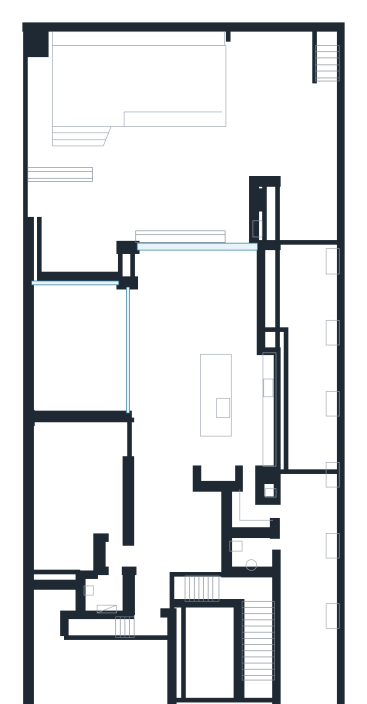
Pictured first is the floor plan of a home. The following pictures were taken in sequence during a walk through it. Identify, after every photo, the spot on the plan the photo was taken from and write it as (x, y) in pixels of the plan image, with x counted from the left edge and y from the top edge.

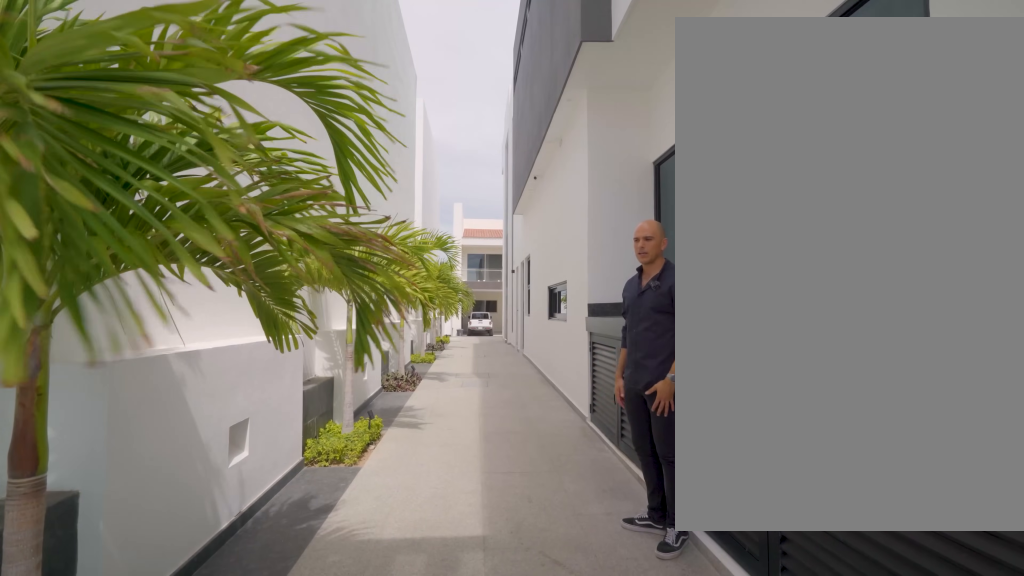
(311, 302)
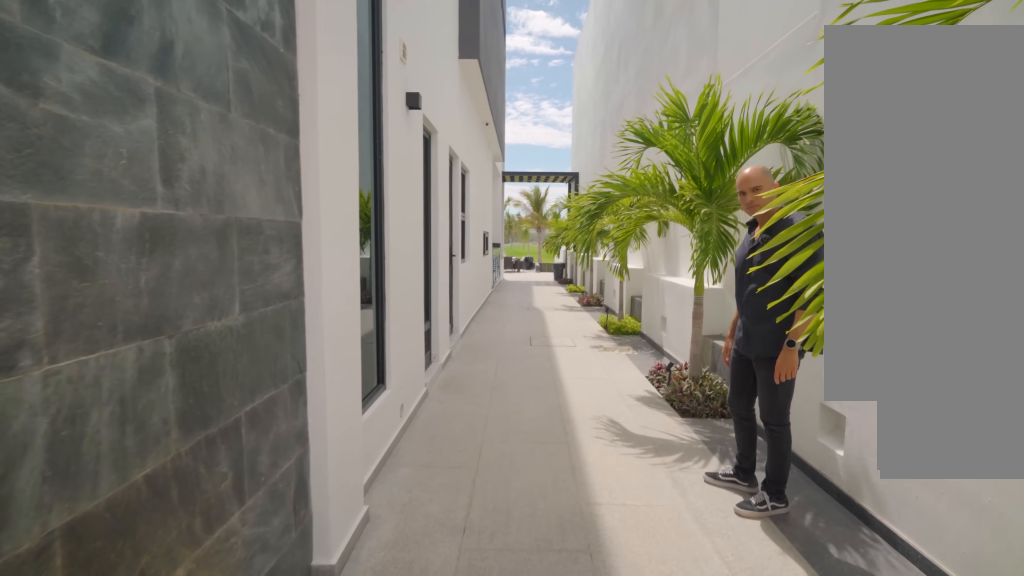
(303, 644)
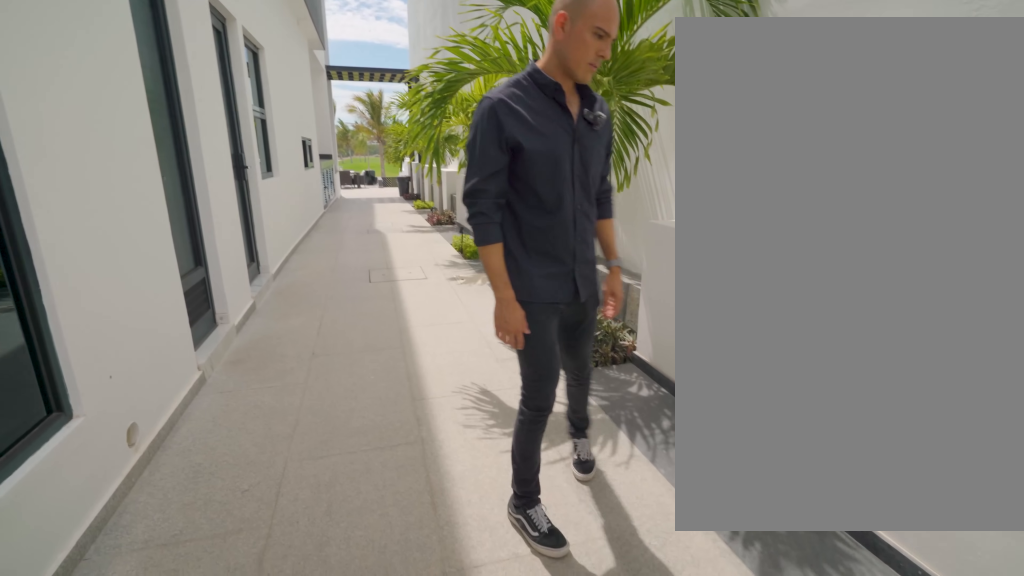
(303, 644)
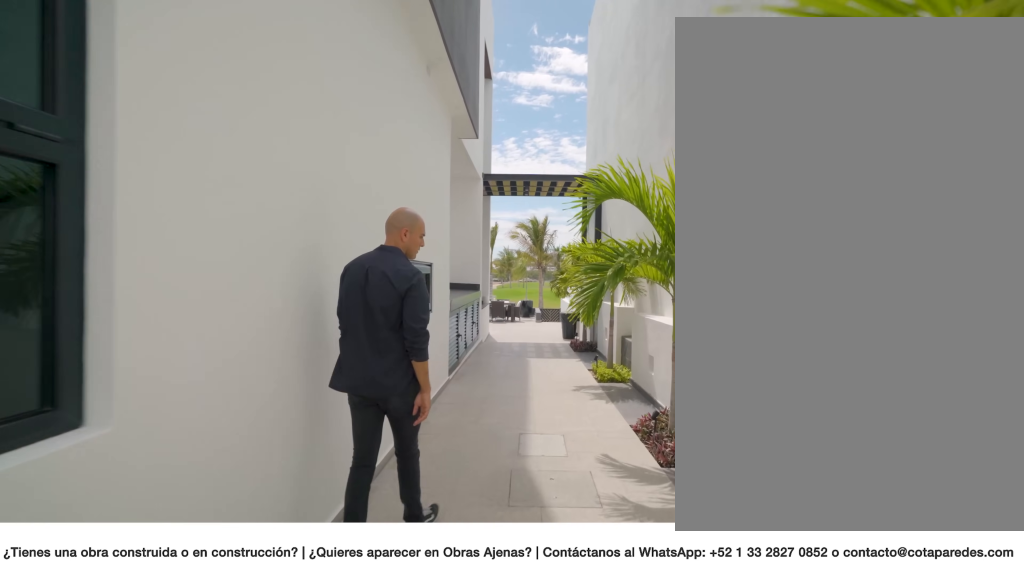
(308, 519)
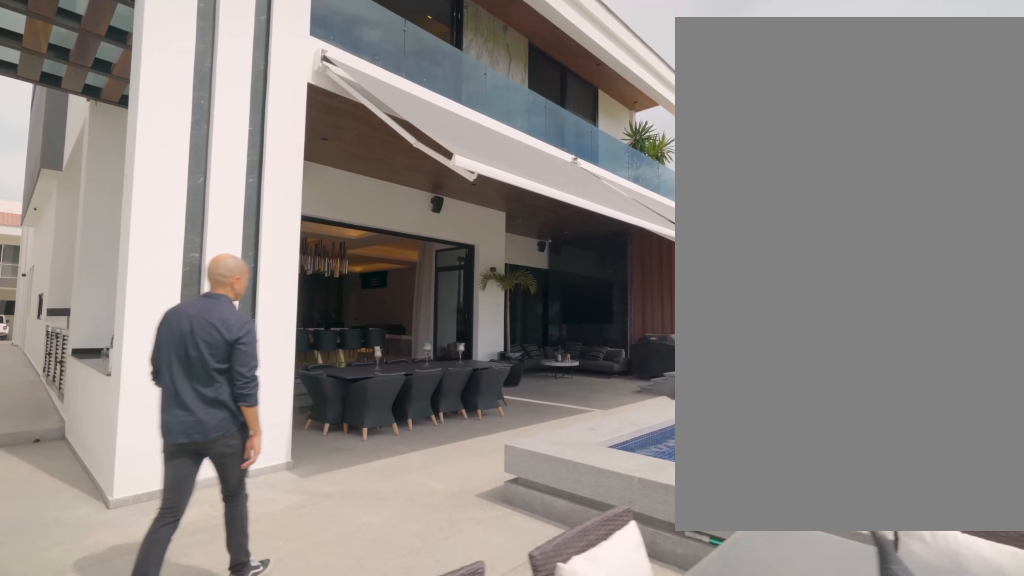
(255, 119)
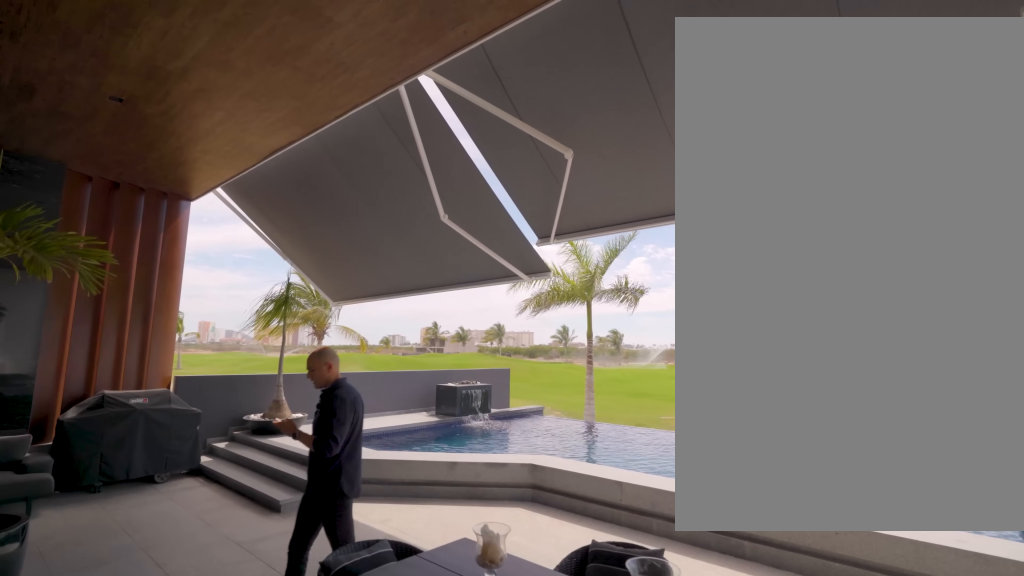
(194, 230)
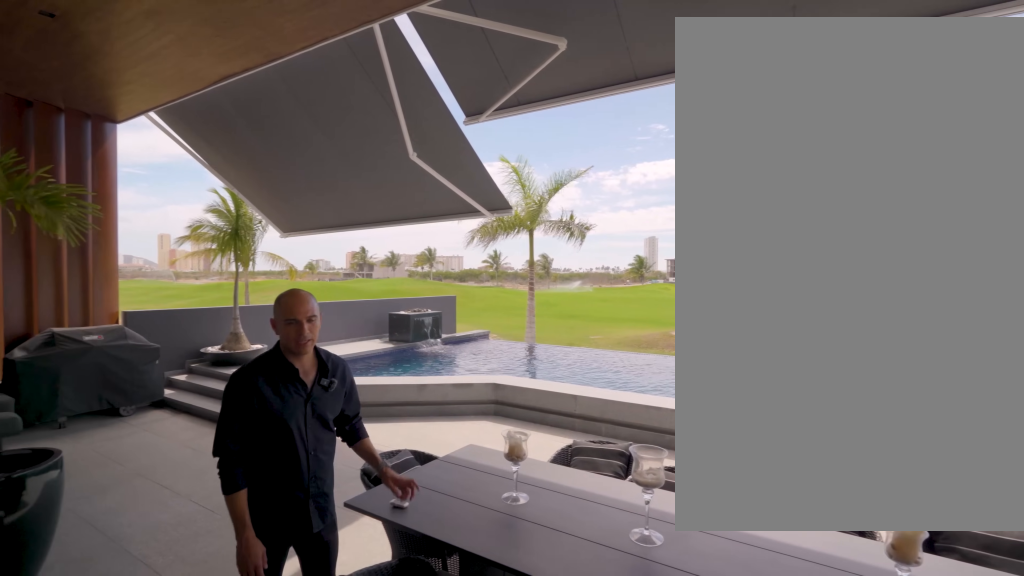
(183, 245)
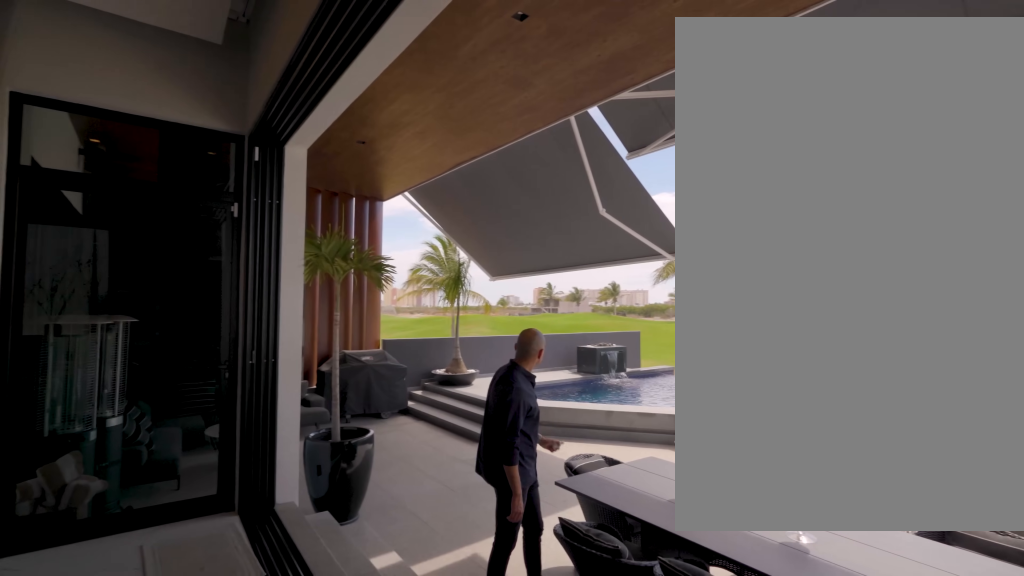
(214, 249)
